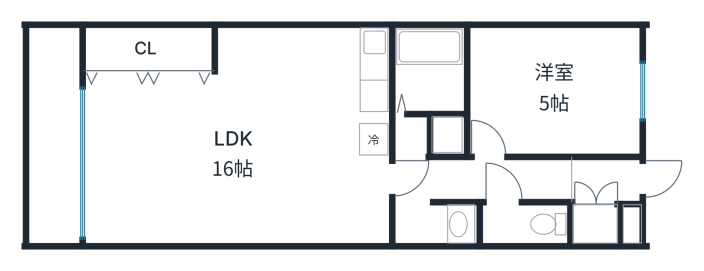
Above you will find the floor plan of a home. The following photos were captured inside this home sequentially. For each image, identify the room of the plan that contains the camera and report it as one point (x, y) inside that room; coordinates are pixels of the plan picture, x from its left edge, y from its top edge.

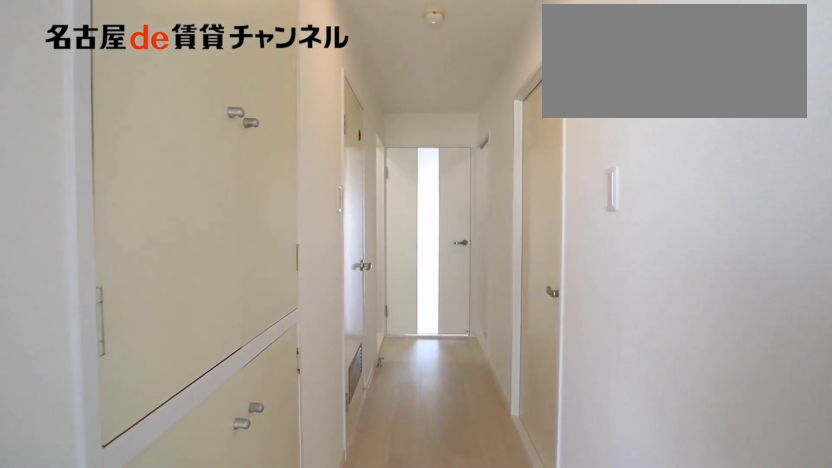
(607, 182)
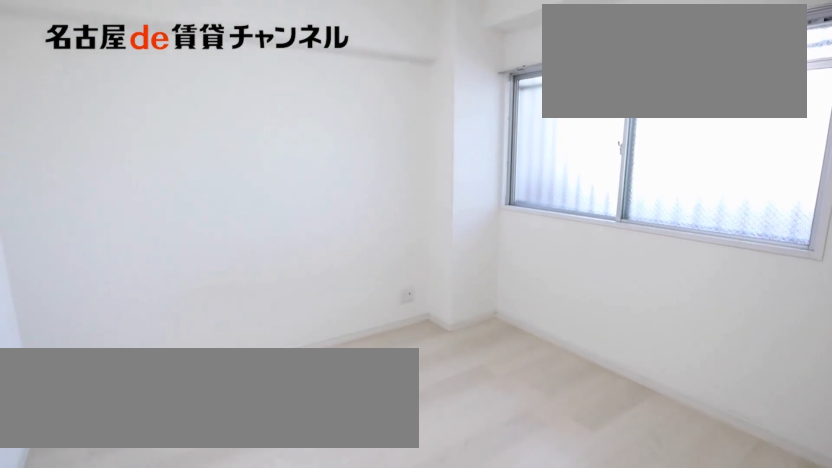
(555, 92)
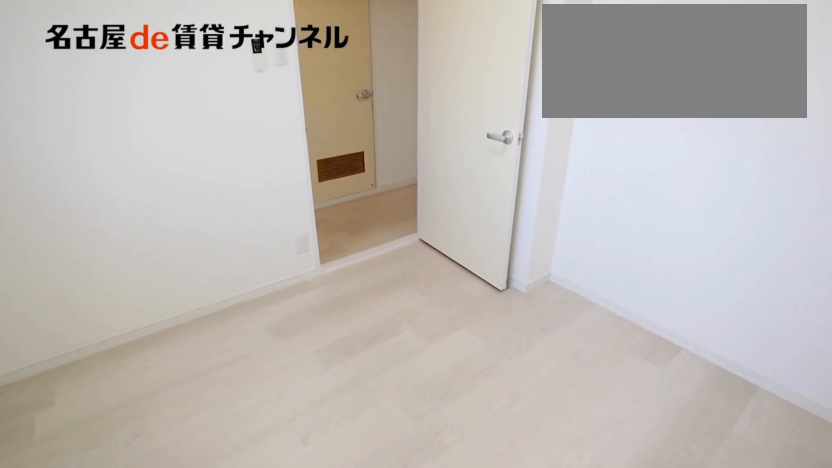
(555, 92)
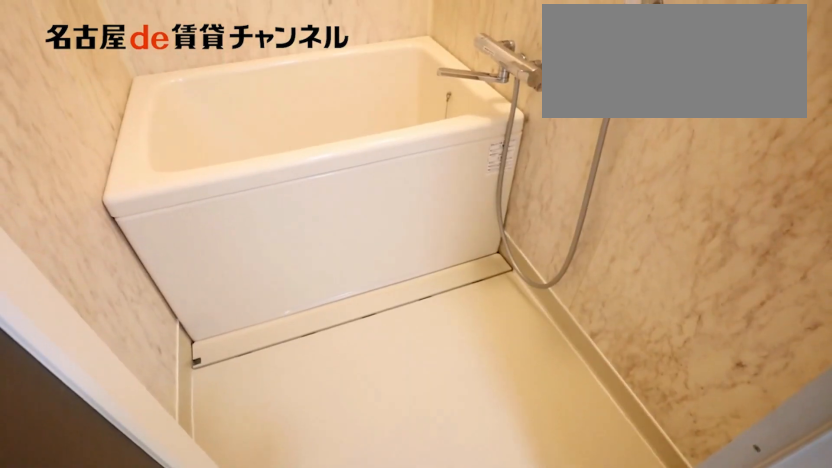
(429, 69)
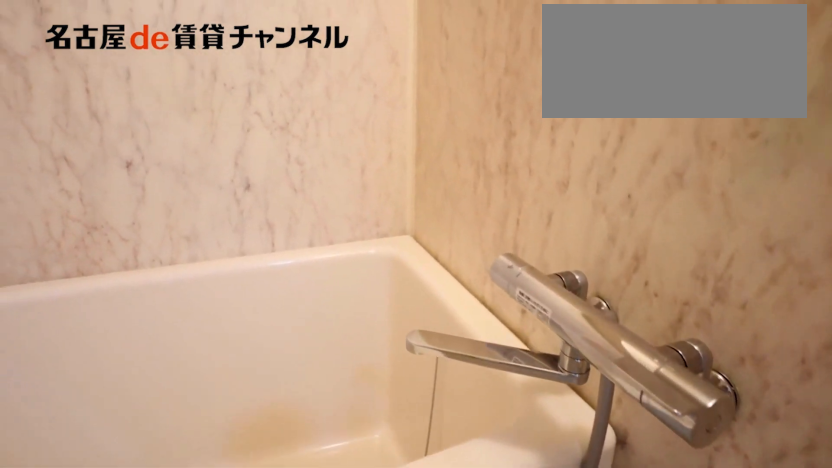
(429, 69)
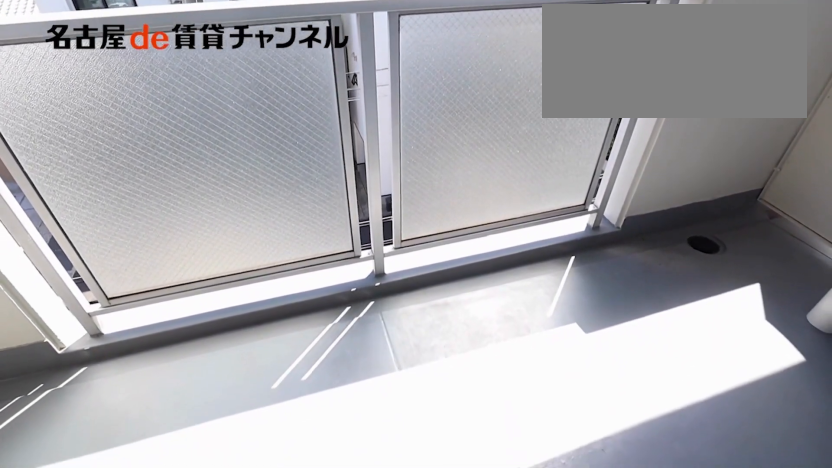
(54, 135)
